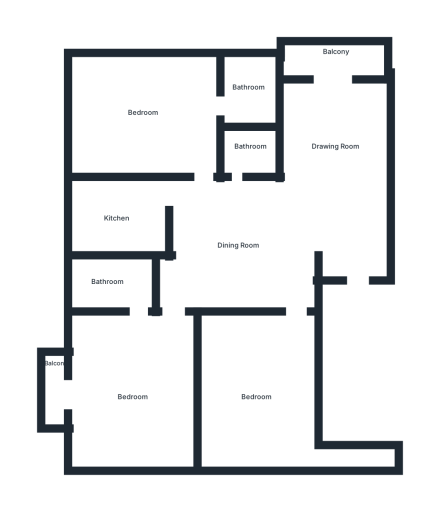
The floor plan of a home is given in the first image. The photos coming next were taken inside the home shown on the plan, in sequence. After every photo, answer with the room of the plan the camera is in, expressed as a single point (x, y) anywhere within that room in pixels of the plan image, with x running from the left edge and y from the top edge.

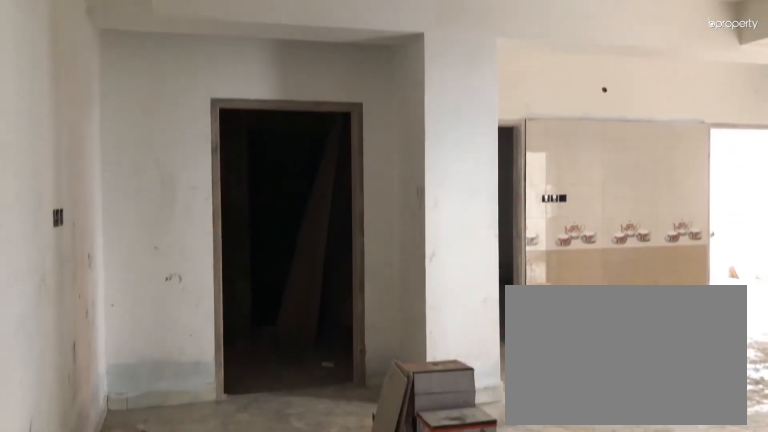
(334, 190)
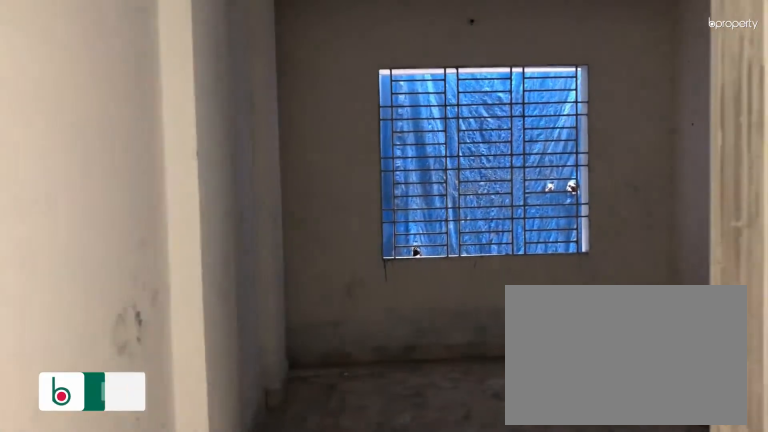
(253, 394)
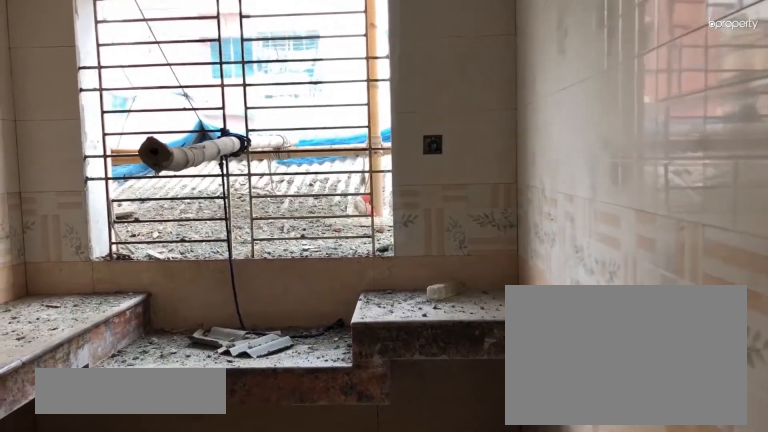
(118, 220)
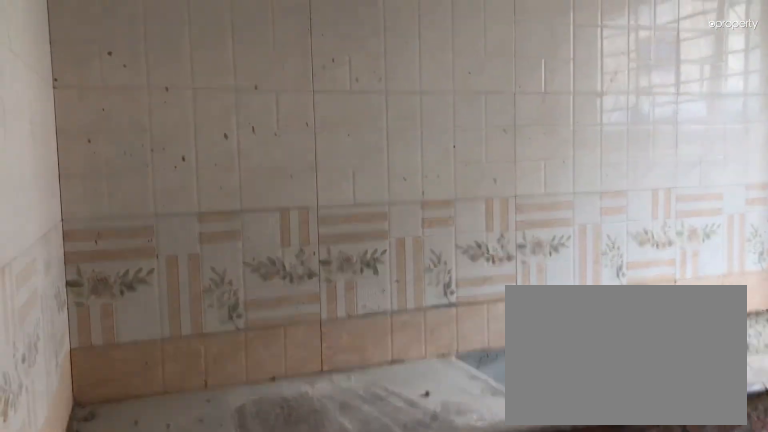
(118, 220)
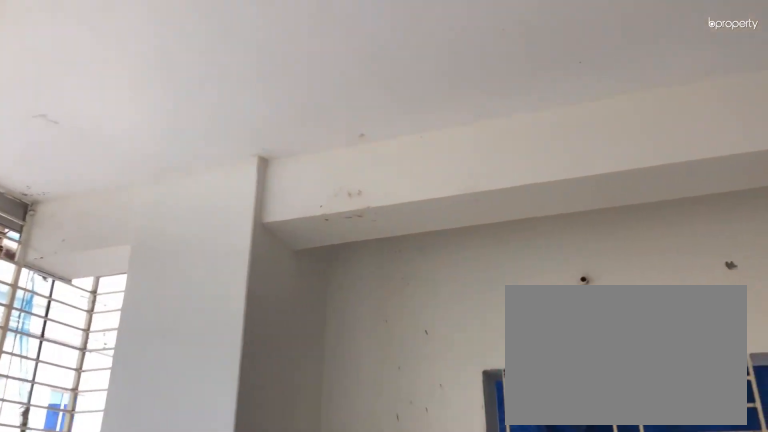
(140, 115)
